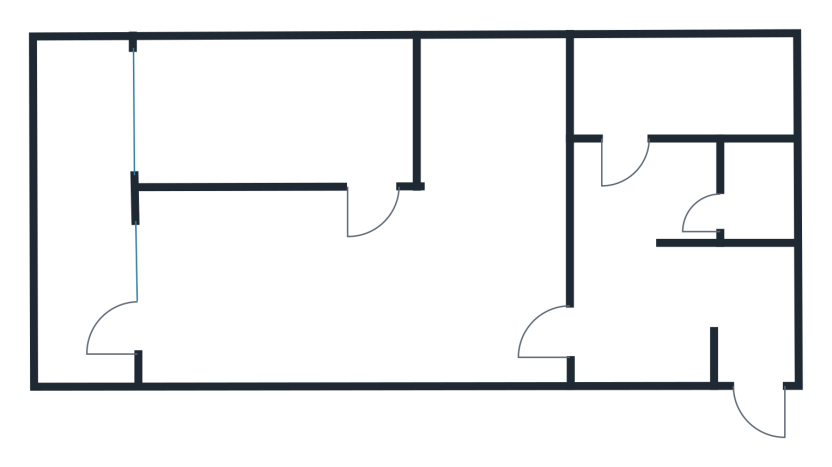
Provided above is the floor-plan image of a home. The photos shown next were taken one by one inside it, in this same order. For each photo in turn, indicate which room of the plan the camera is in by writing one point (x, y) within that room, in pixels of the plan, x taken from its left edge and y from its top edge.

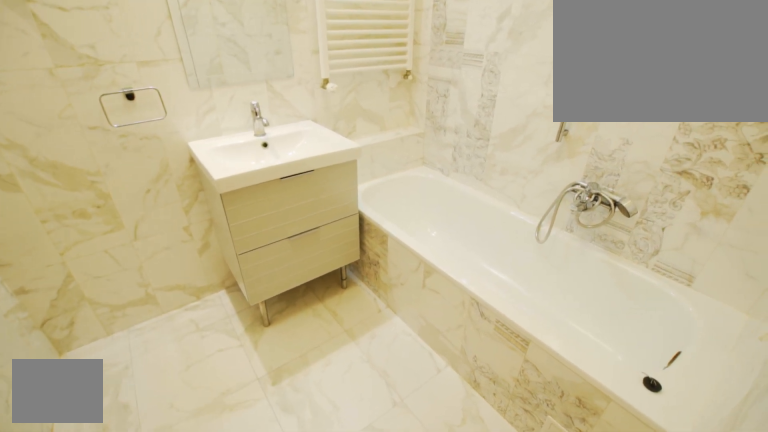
(673, 74)
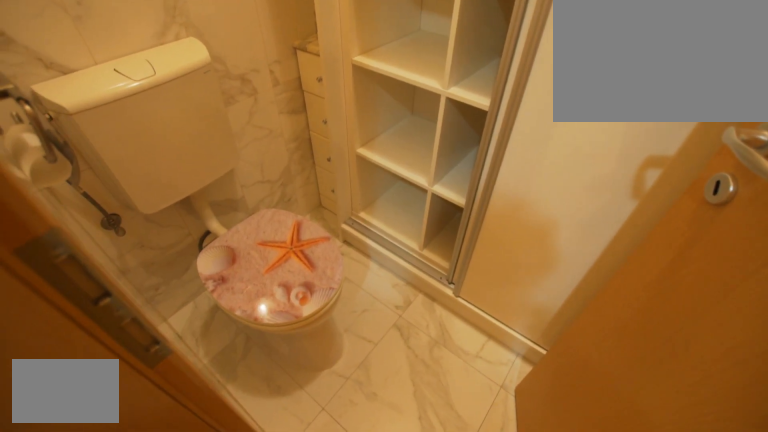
(760, 182)
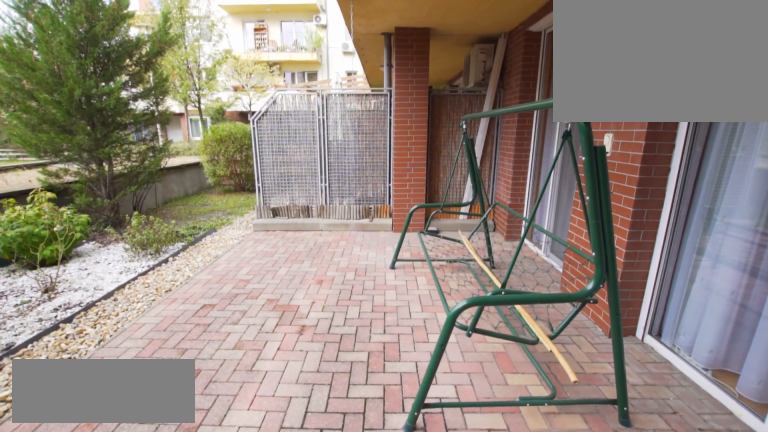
(83, 223)
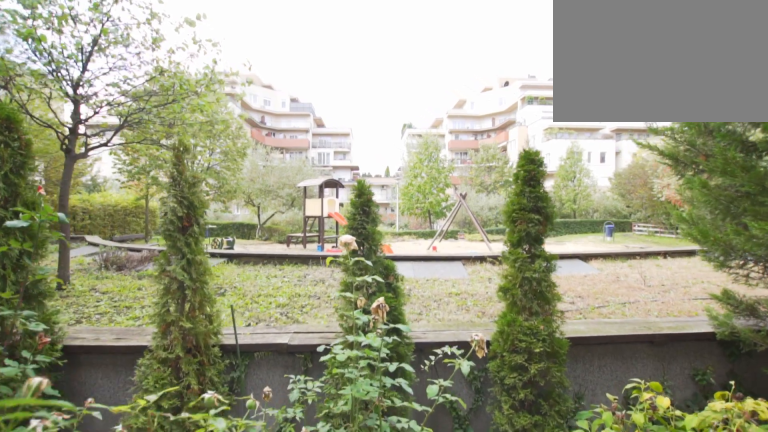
(83, 222)
